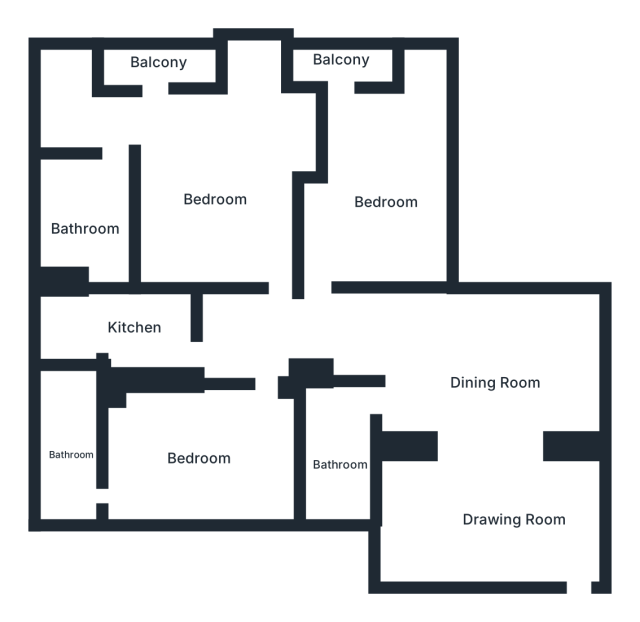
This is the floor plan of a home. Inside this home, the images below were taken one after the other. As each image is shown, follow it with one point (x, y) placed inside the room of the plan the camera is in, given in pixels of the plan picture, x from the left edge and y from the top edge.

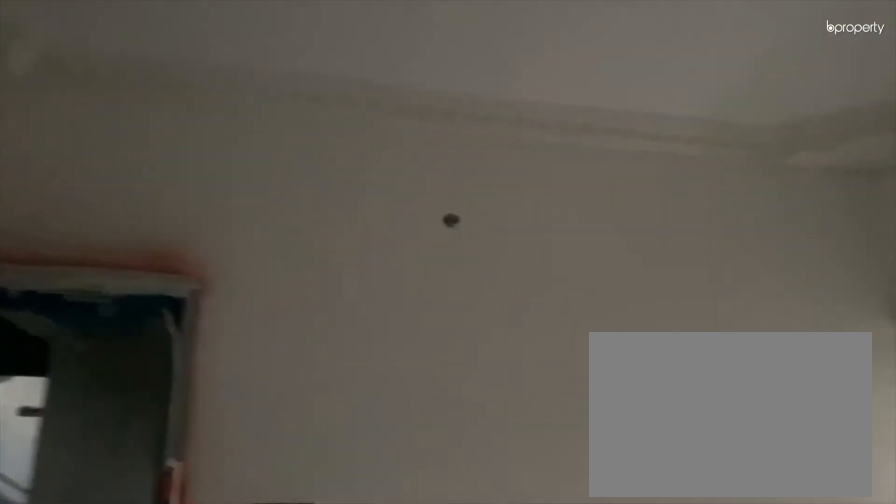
(499, 505)
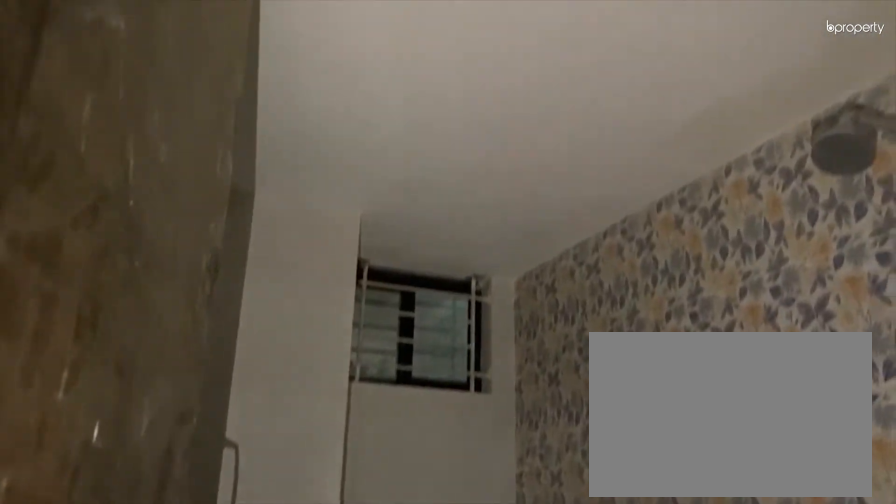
(342, 461)
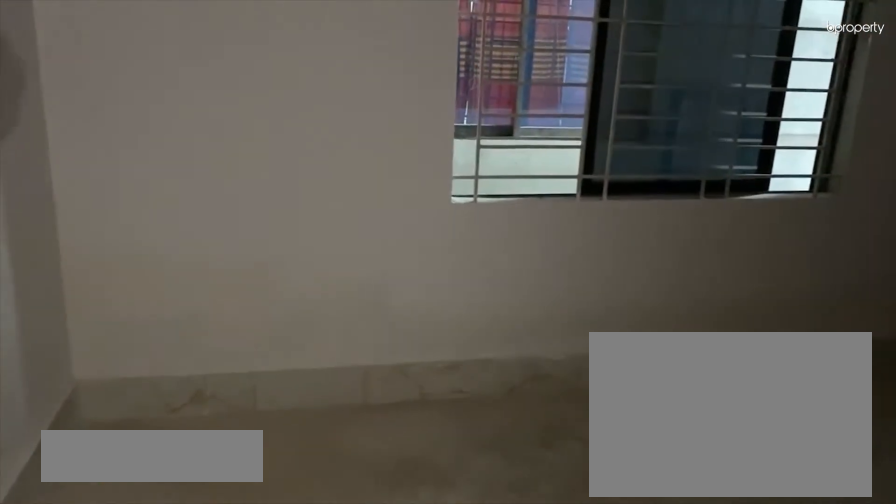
(201, 461)
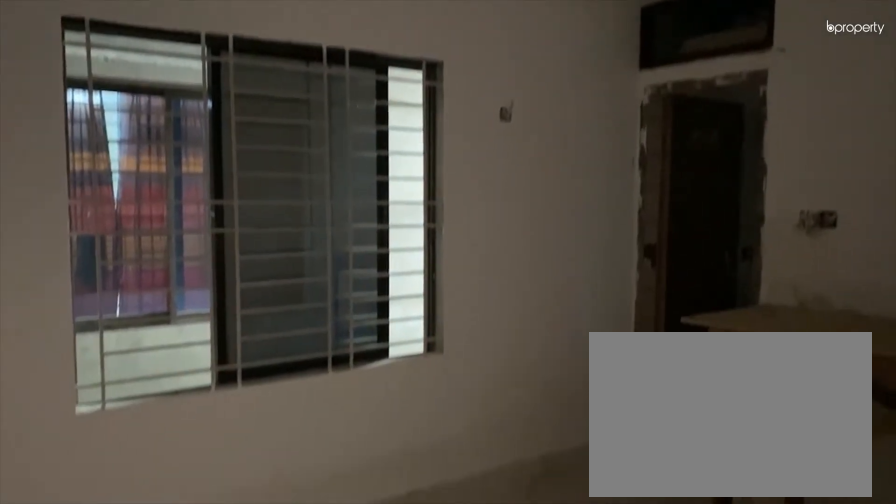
(201, 461)
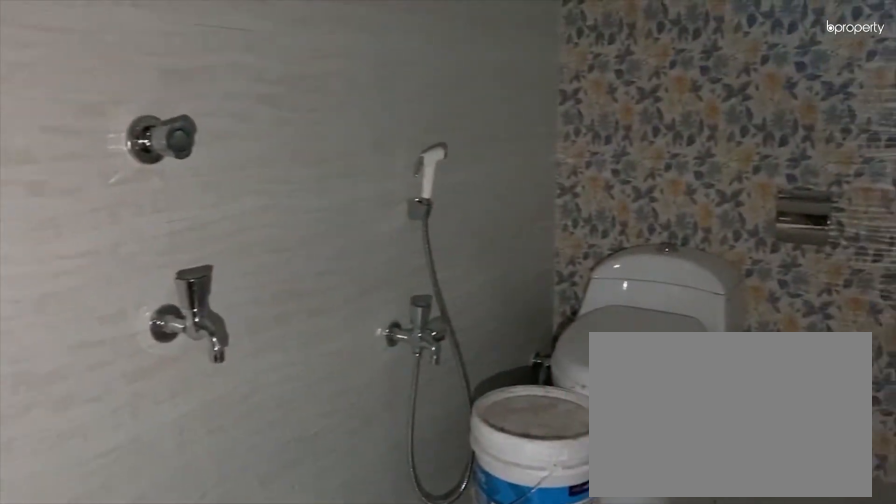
(73, 458)
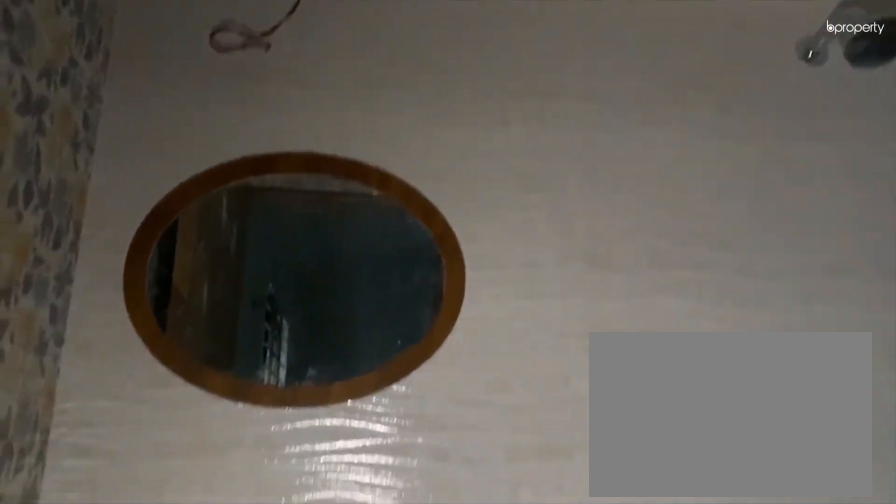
(73, 458)
